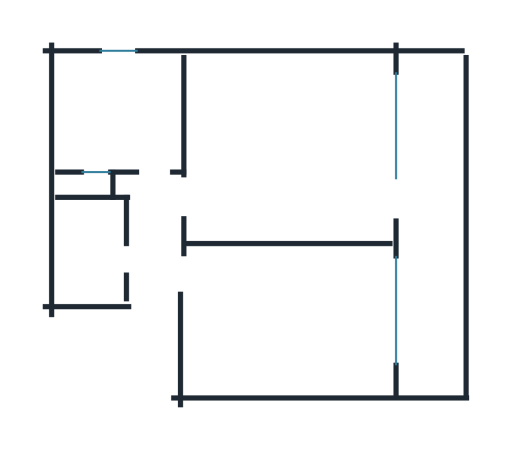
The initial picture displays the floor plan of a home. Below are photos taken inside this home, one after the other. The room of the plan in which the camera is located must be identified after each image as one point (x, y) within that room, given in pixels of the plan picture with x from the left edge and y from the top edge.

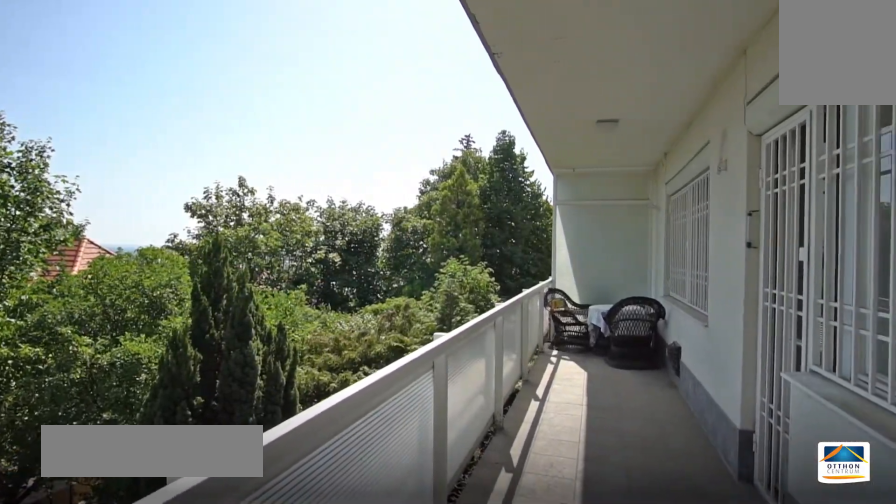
(434, 208)
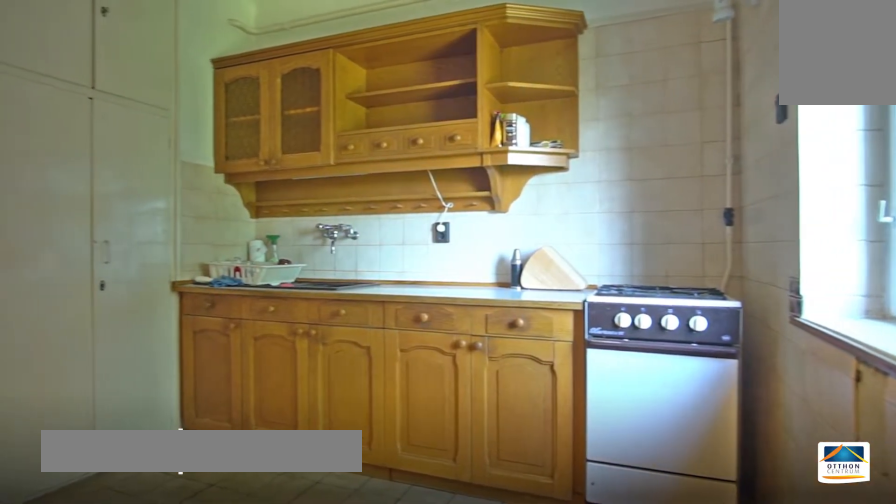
(127, 115)
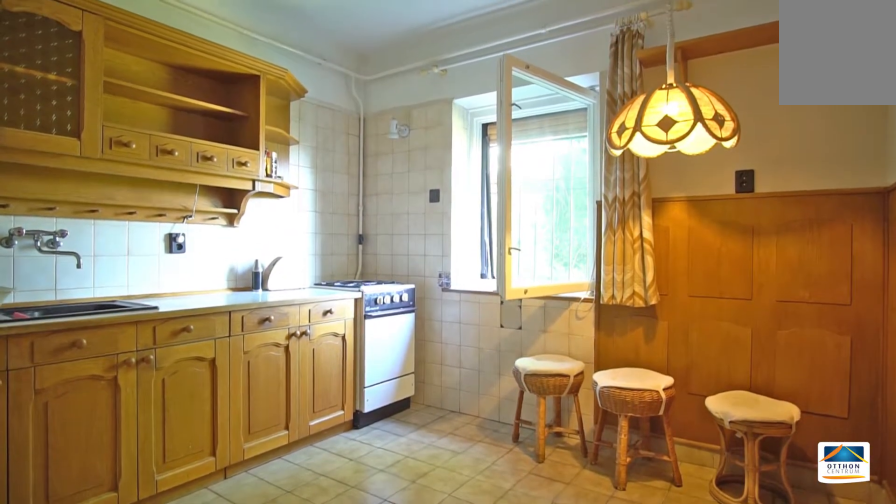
(127, 116)
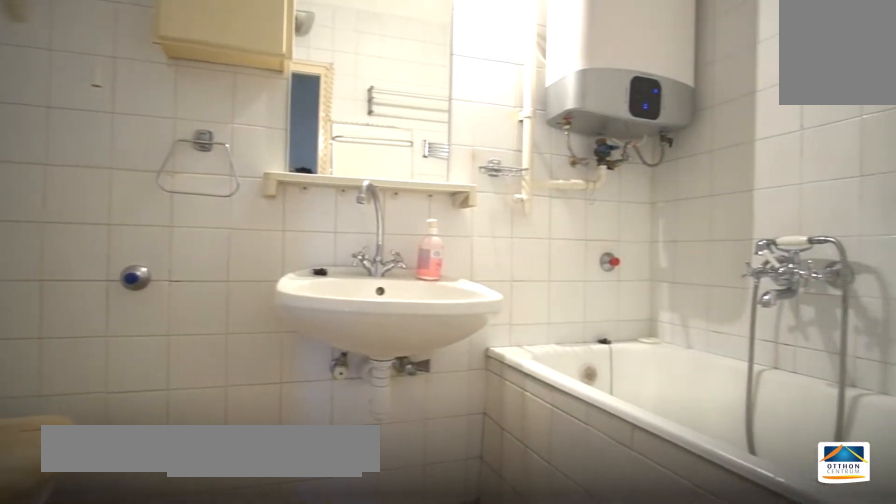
(89, 256)
